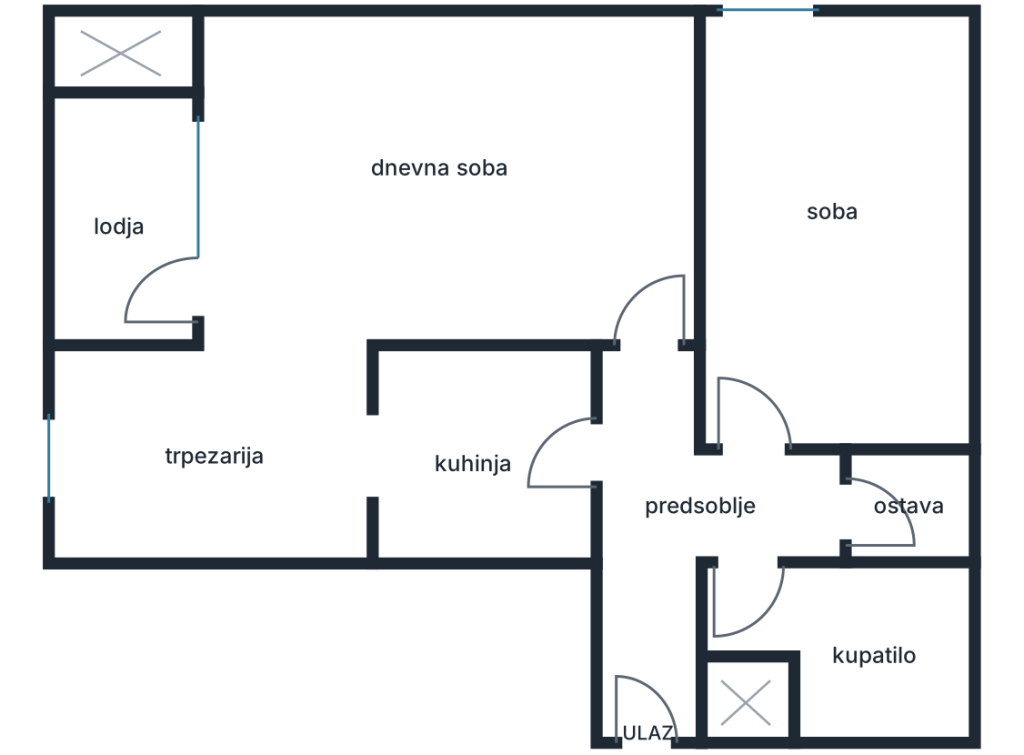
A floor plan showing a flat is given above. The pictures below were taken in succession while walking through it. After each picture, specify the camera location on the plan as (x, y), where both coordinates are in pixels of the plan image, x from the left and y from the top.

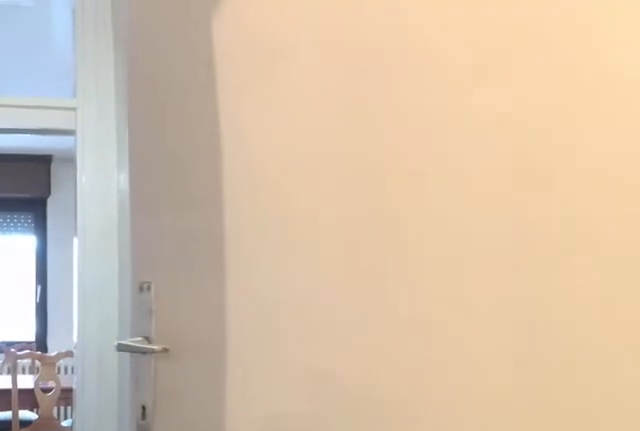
(636, 504)
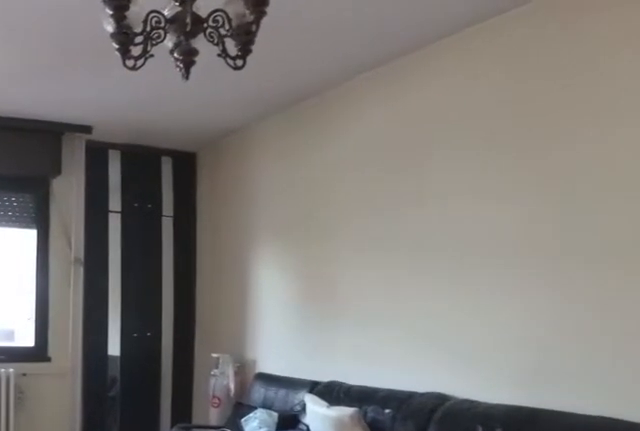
(594, 276)
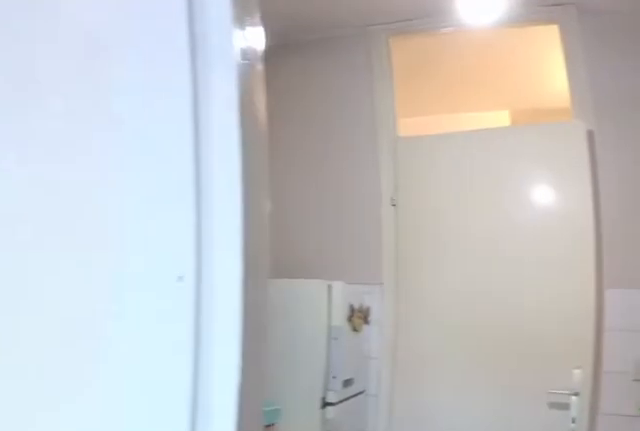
(320, 481)
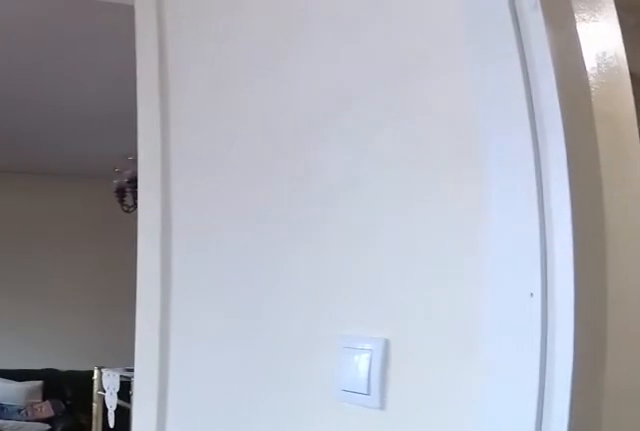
(318, 491)
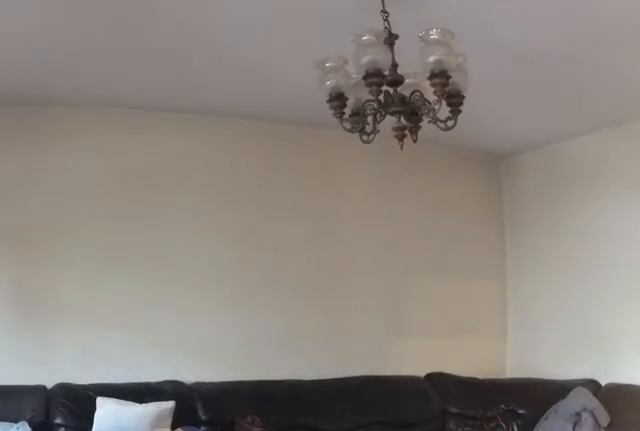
(272, 347)
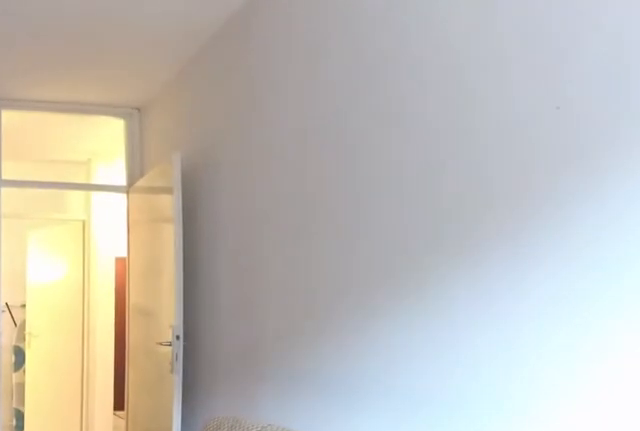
(775, 47)
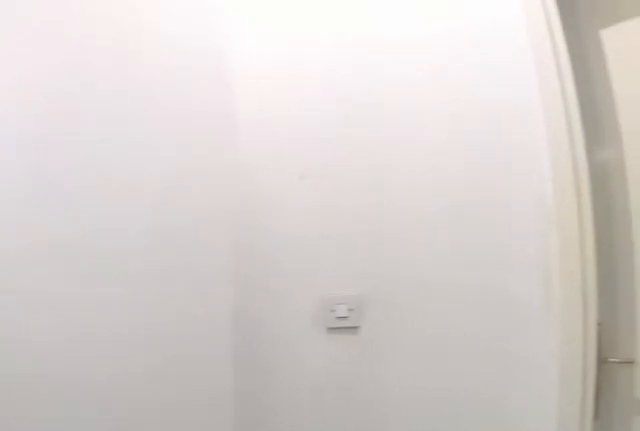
(789, 498)
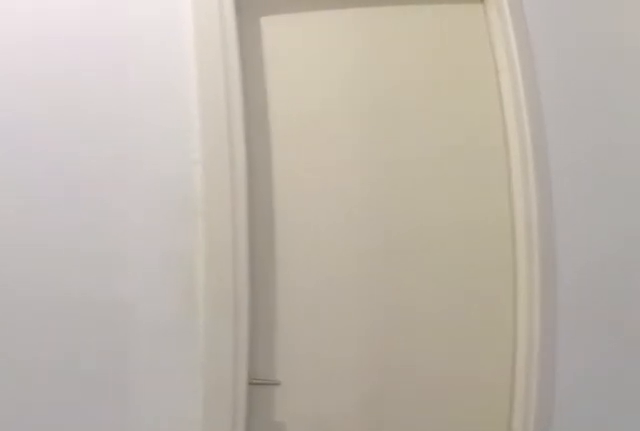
(682, 521)
